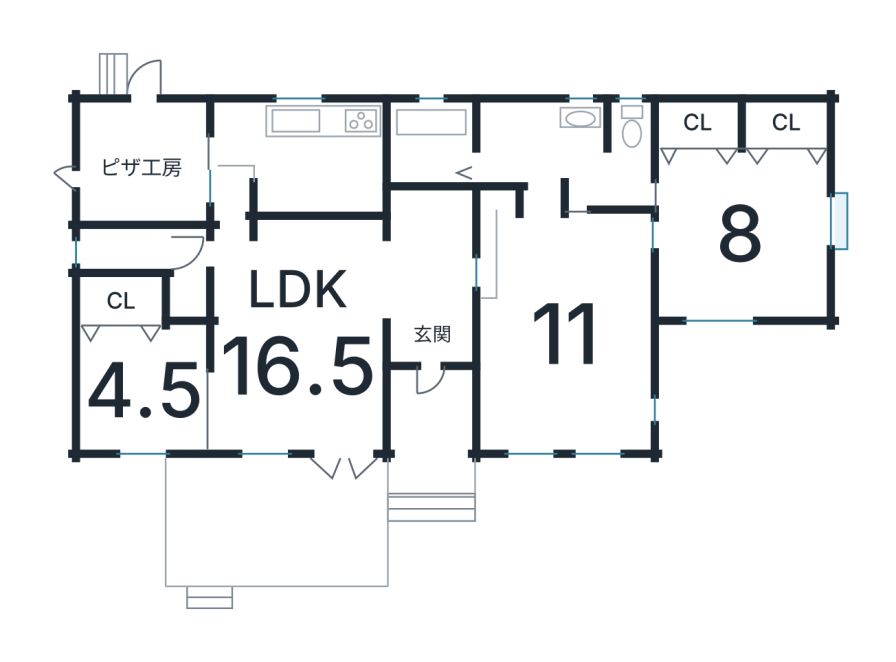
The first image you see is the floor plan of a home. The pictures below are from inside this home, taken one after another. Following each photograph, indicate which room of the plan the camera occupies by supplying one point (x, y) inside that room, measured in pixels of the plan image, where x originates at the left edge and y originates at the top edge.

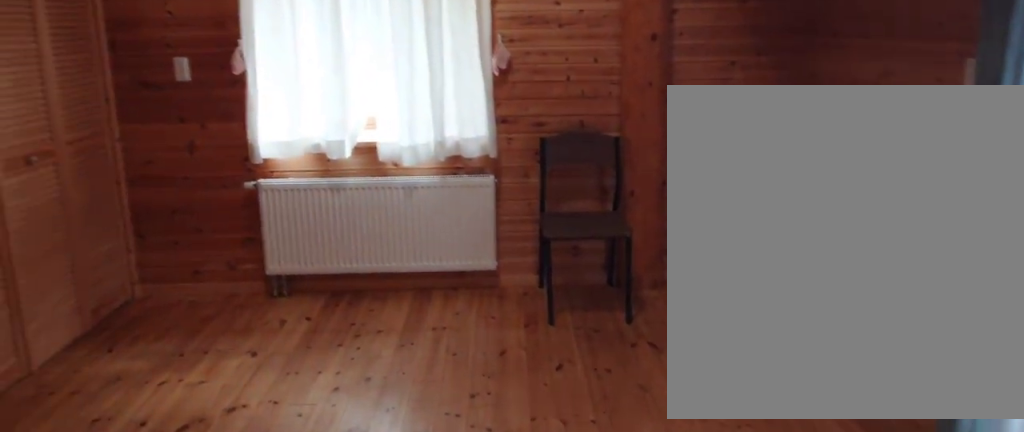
(738, 244)
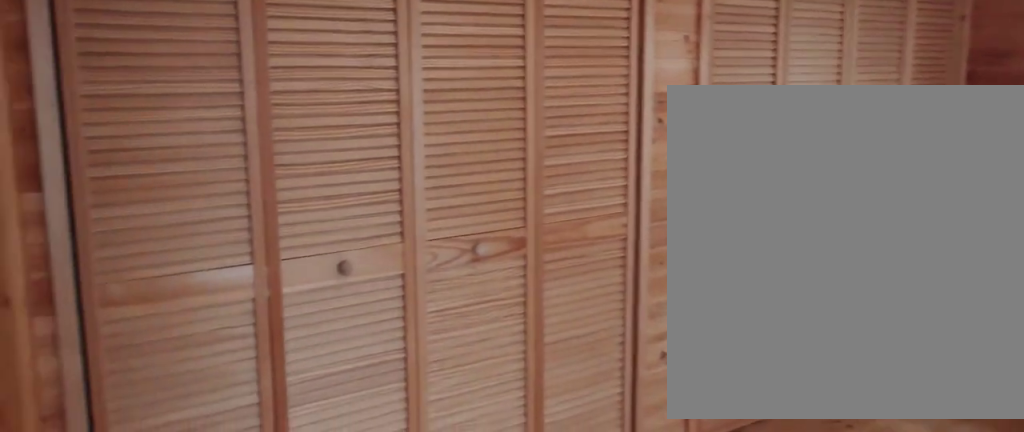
(738, 244)
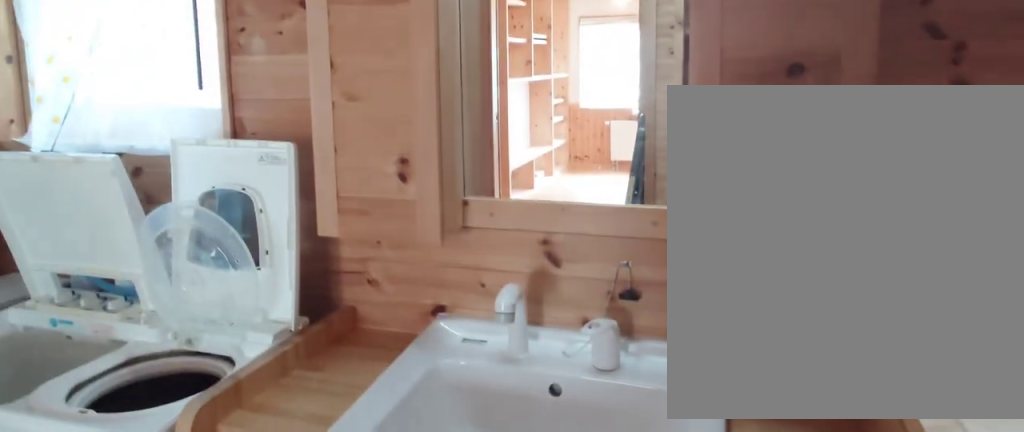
(533, 152)
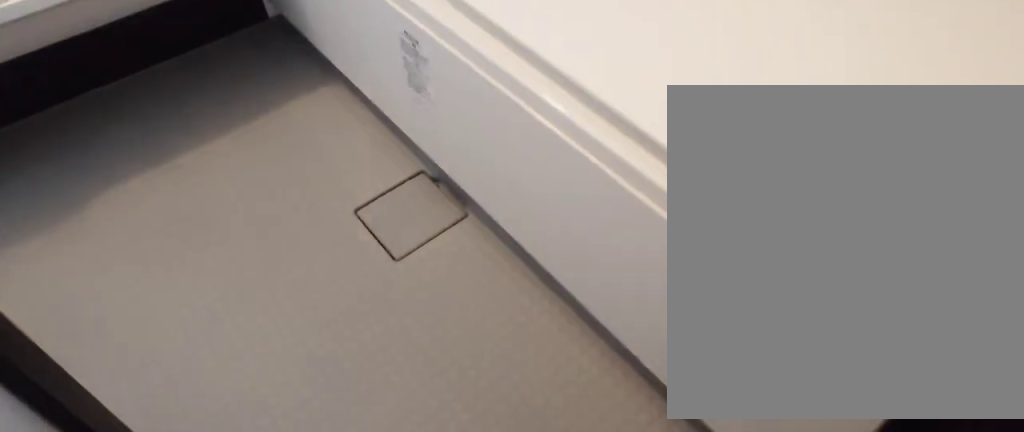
(419, 159)
